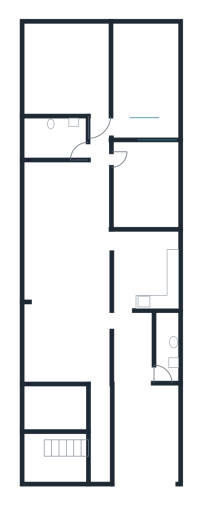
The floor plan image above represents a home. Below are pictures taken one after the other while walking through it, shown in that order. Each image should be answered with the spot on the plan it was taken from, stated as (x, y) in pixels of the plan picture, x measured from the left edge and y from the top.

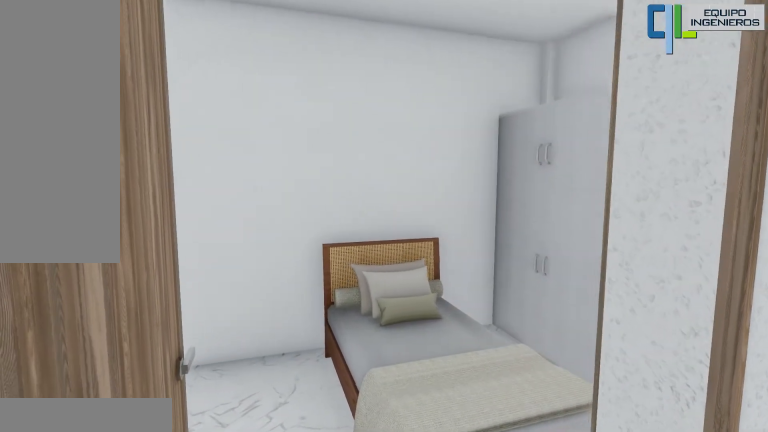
(99, 166)
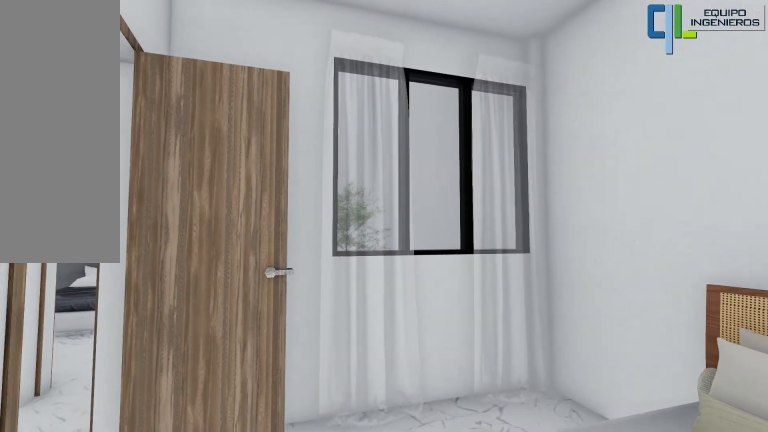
(124, 198)
